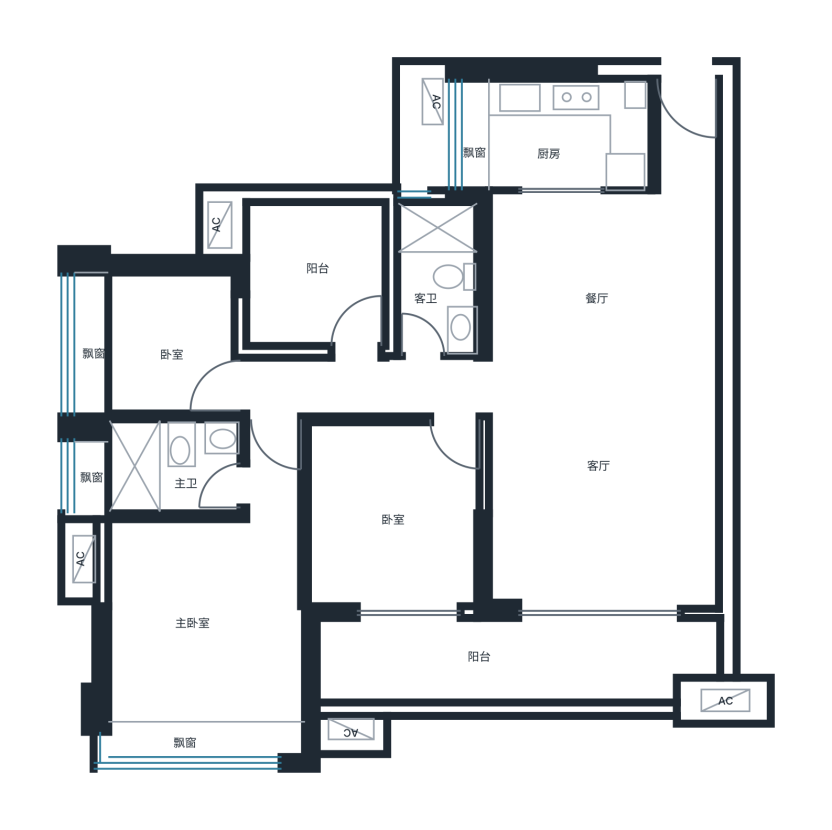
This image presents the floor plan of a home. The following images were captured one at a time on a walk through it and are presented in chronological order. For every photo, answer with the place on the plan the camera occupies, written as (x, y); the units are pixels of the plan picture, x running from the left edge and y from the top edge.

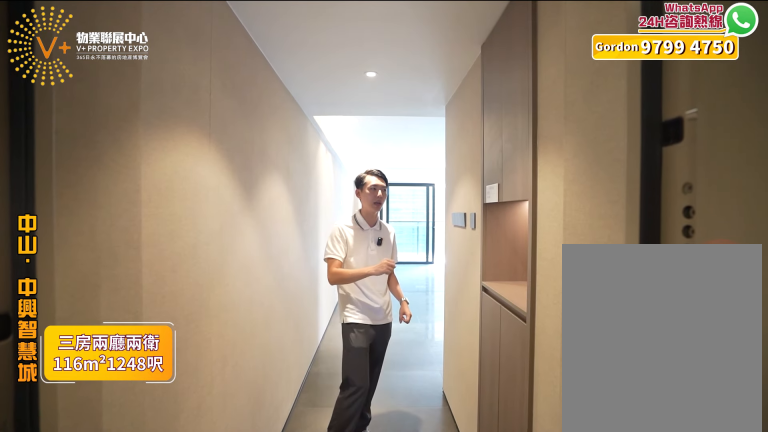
(673, 121)
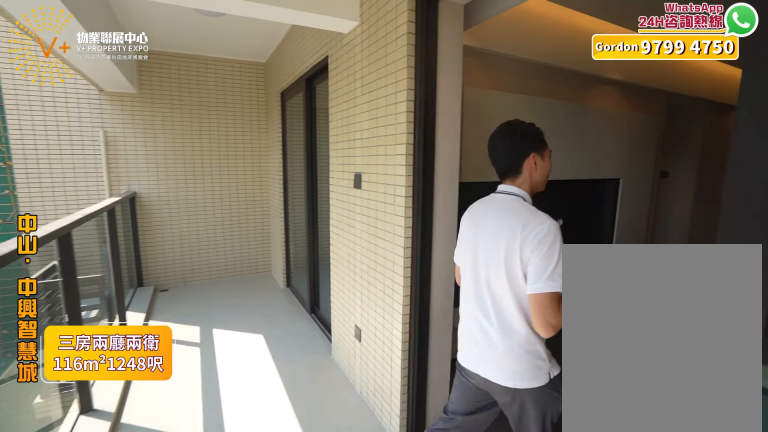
(585, 638)
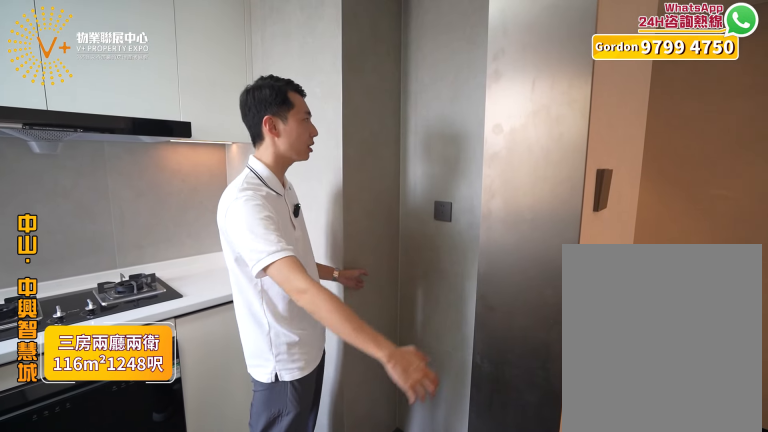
(564, 139)
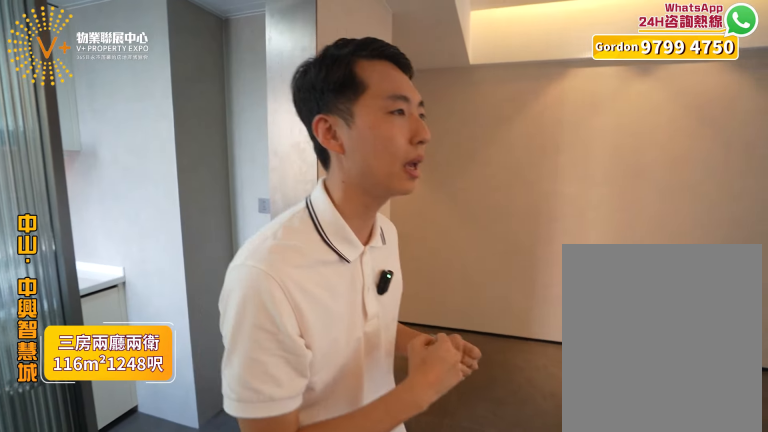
(564, 136)
